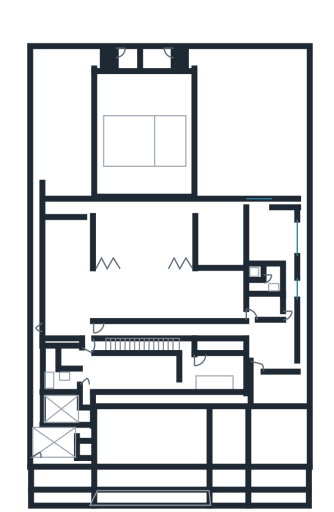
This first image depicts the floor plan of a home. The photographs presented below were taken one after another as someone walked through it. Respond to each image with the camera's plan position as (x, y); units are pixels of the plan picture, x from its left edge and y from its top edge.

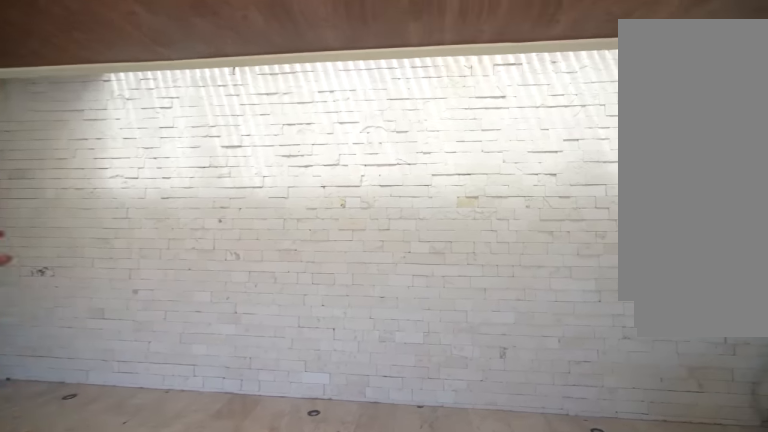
(133, 435)
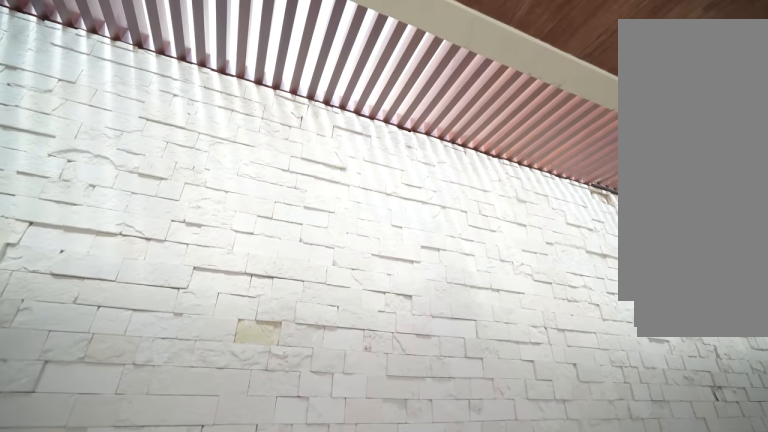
(128, 421)
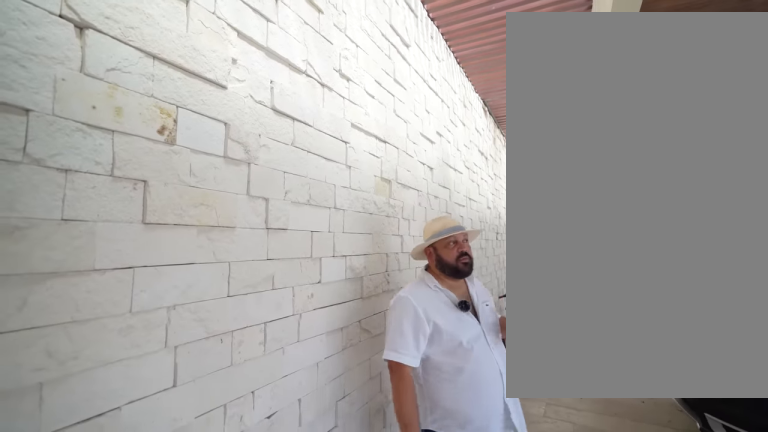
(129, 410)
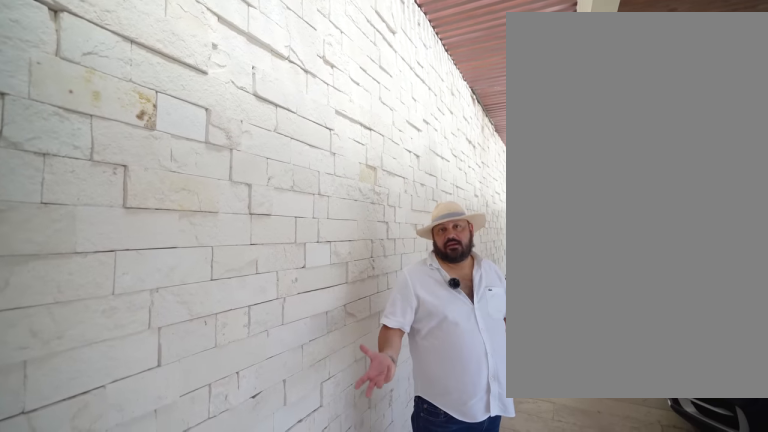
(128, 409)
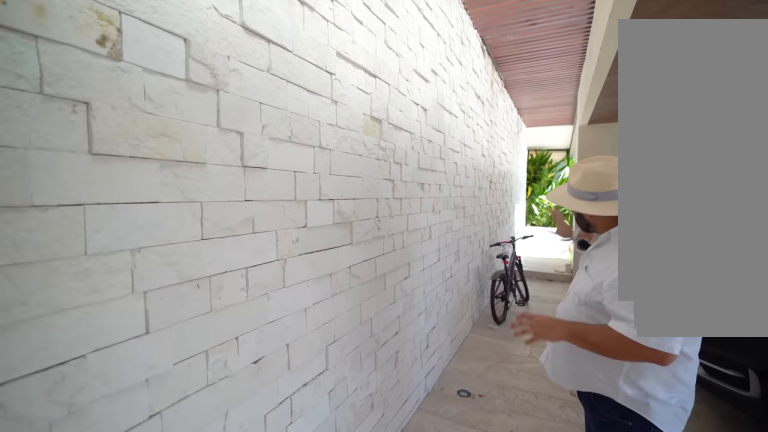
(124, 408)
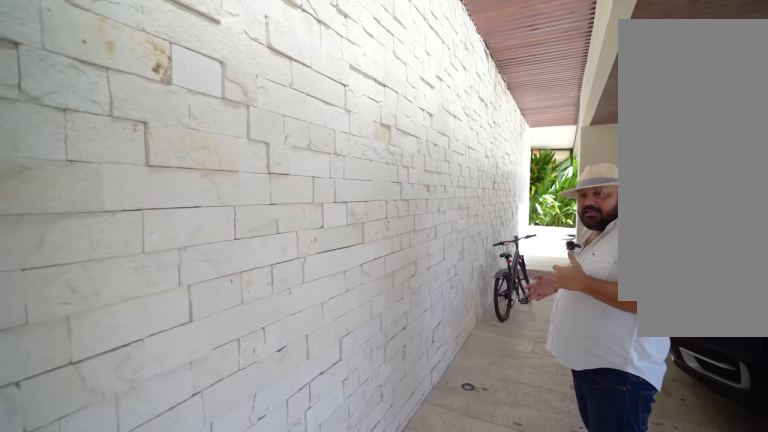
(124, 408)
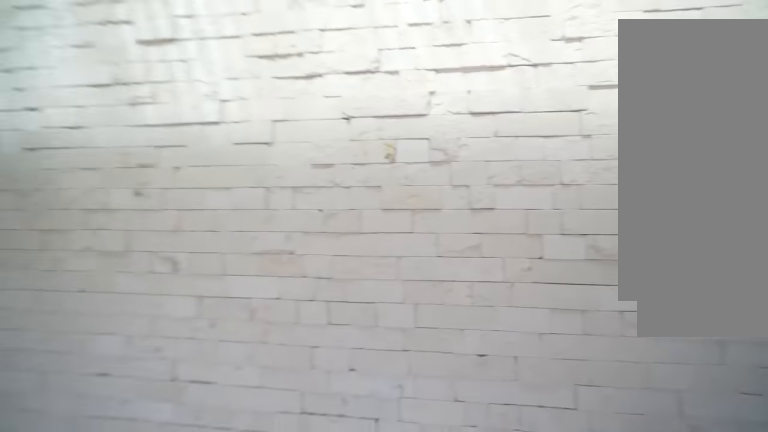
(124, 403)
